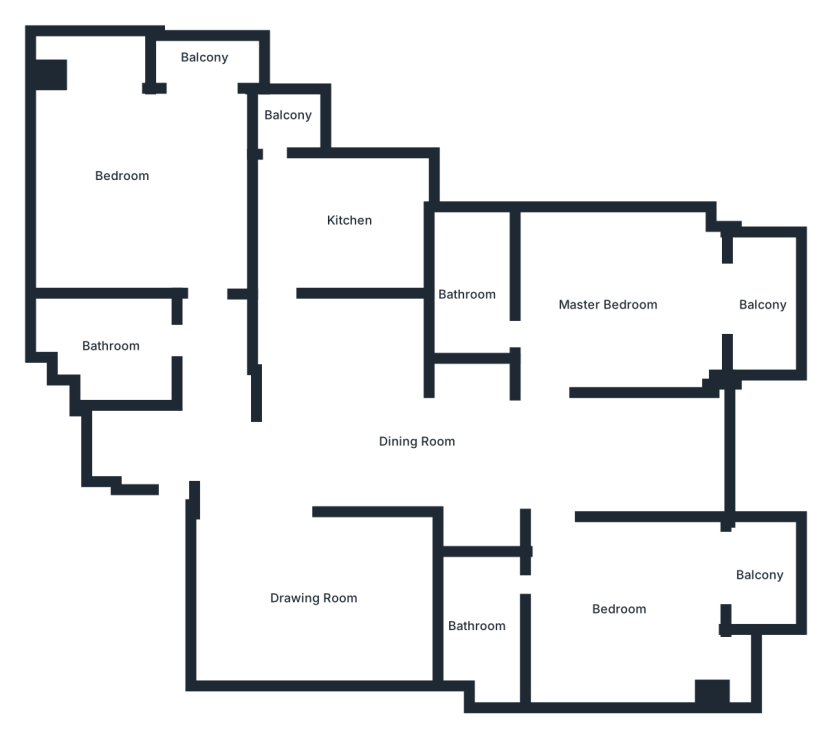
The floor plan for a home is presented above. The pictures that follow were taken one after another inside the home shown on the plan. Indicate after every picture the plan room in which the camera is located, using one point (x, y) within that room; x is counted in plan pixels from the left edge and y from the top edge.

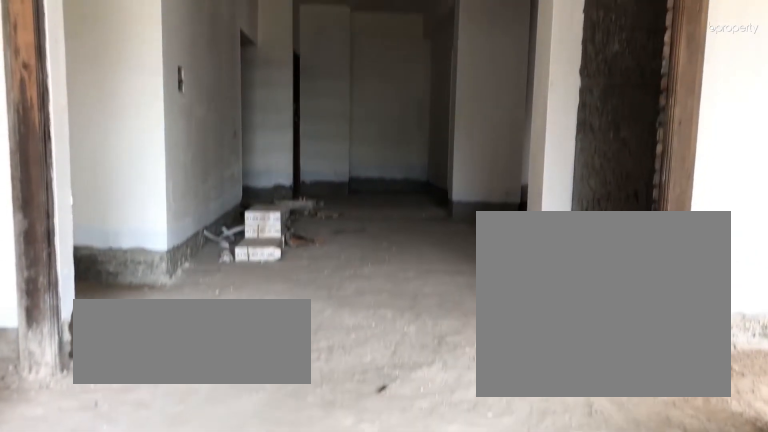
(296, 470)
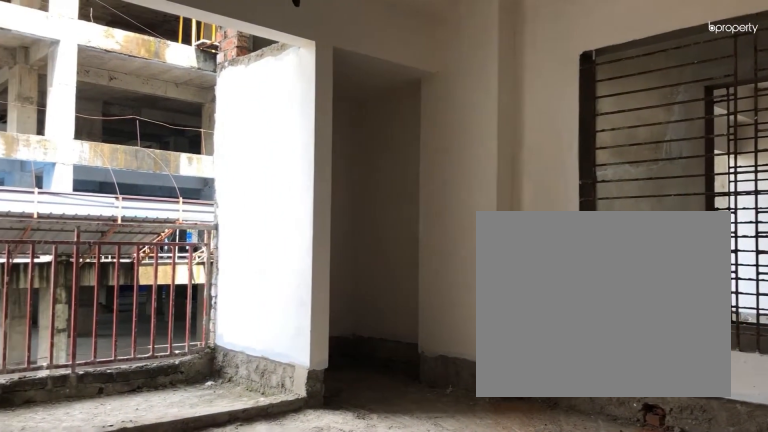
(623, 619)
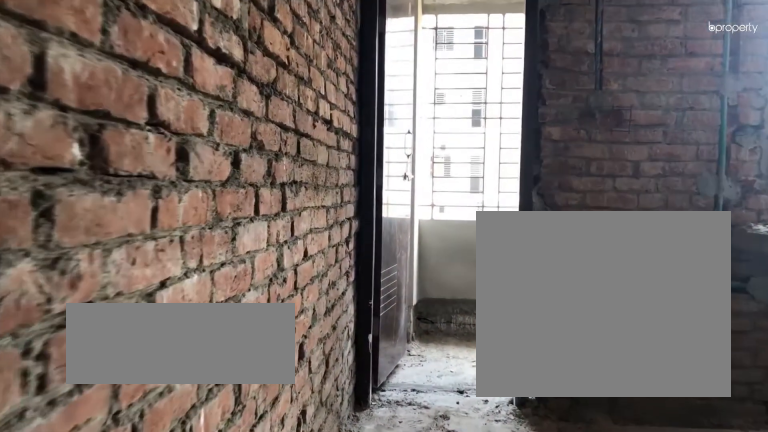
(351, 210)
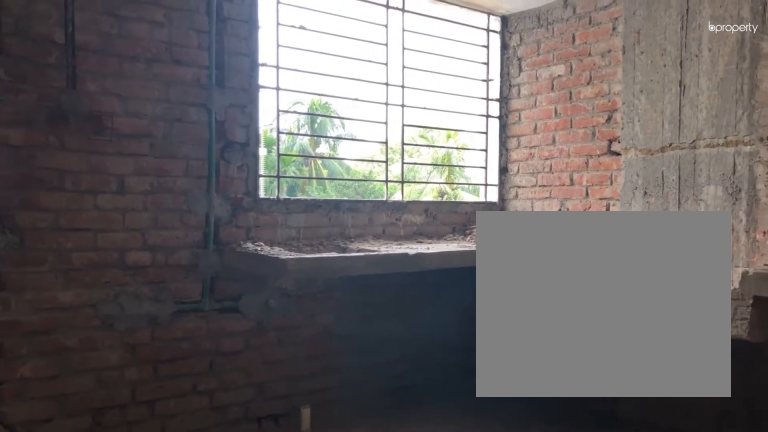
(351, 210)
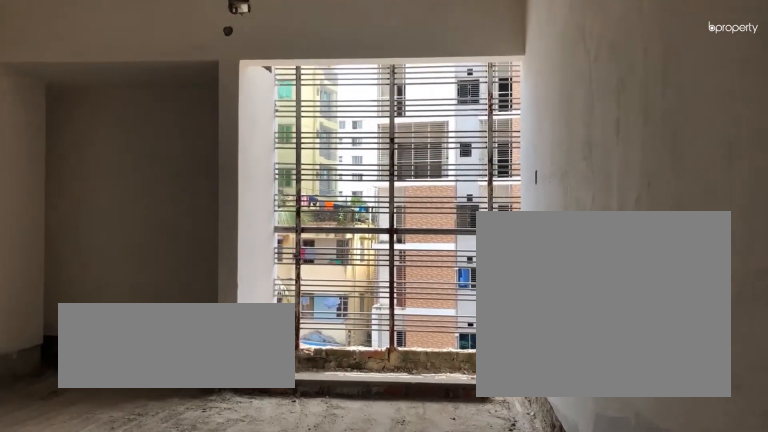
(123, 165)
